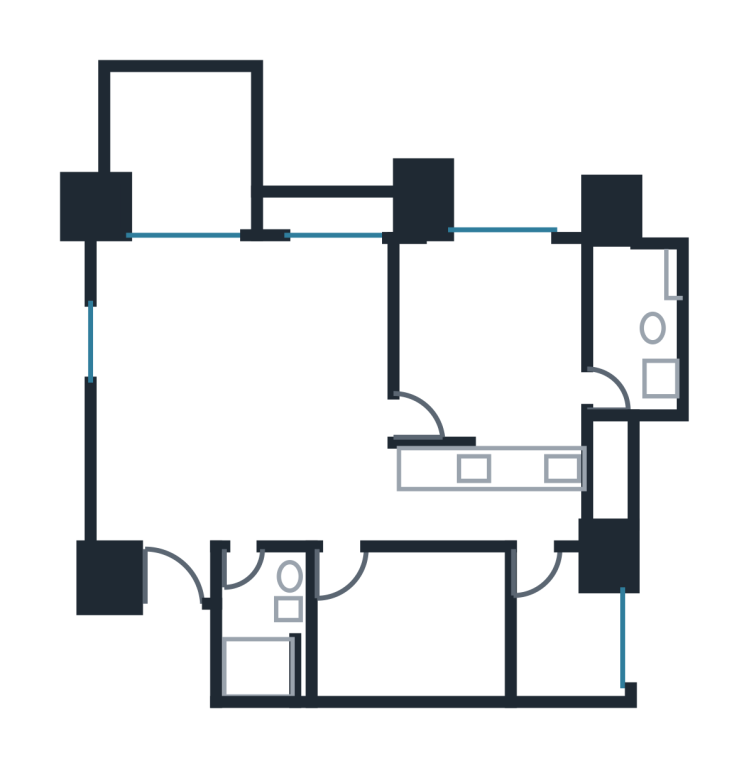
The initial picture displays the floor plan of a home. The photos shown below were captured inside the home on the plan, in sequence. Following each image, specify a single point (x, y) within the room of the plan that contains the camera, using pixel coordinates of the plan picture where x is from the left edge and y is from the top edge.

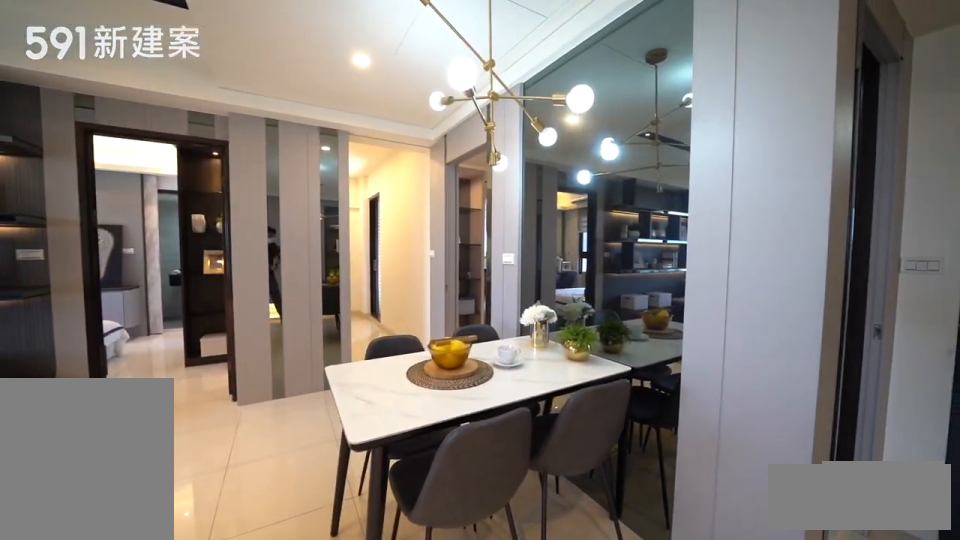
(199, 497)
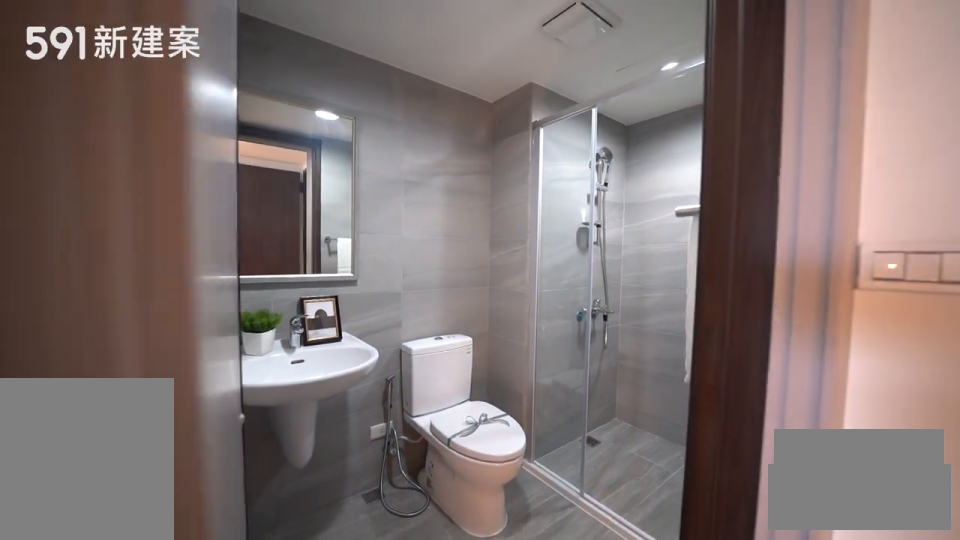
(260, 624)
